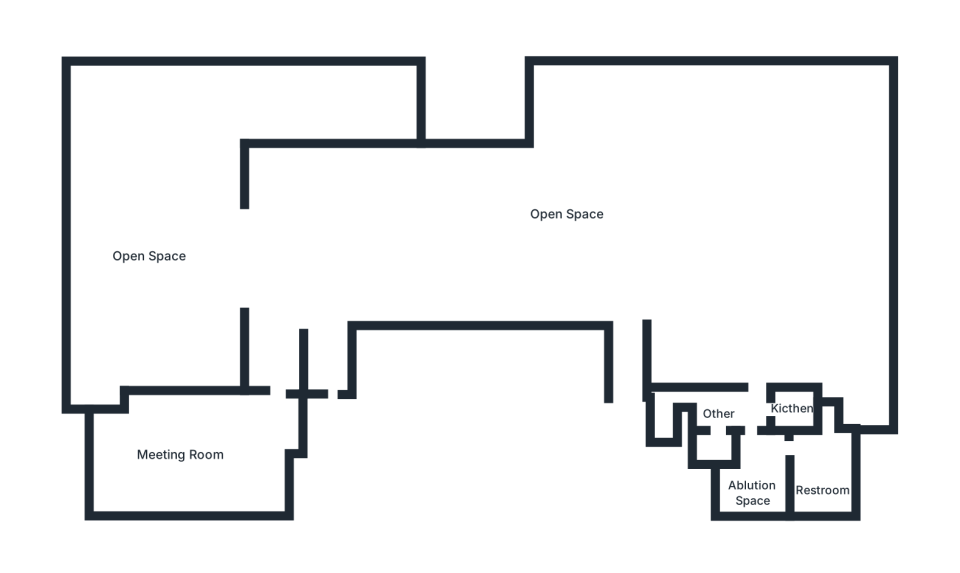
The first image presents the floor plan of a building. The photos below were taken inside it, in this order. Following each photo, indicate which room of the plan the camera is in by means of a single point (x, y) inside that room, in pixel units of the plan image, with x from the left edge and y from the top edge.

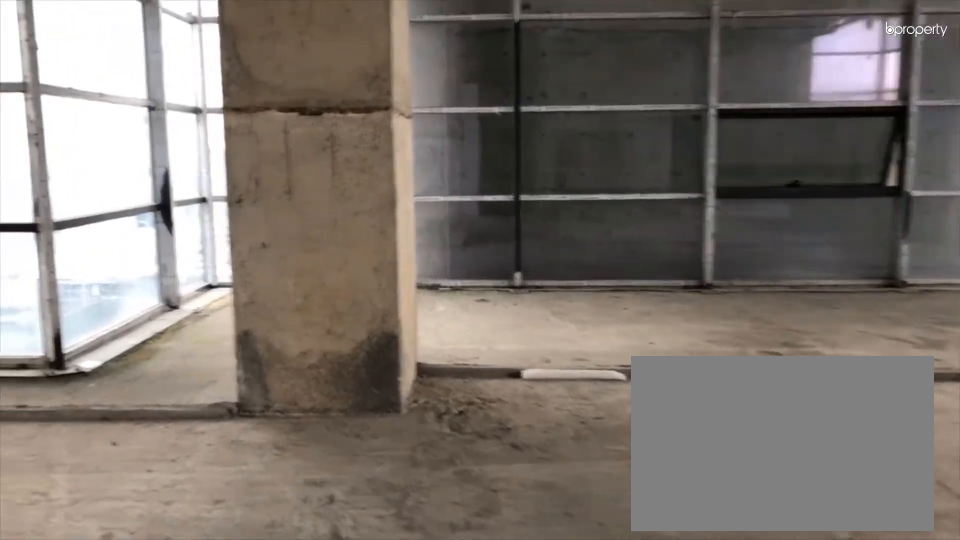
(624, 270)
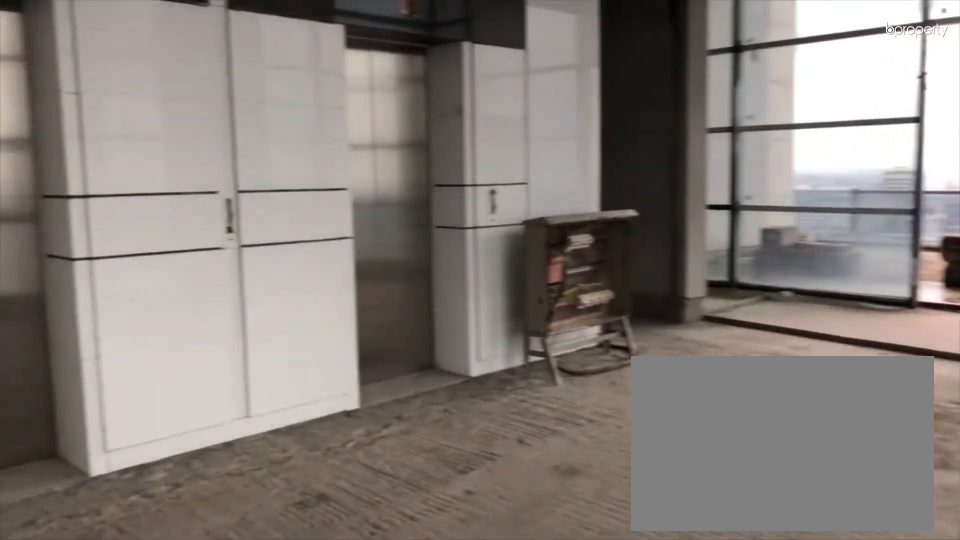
(370, 245)
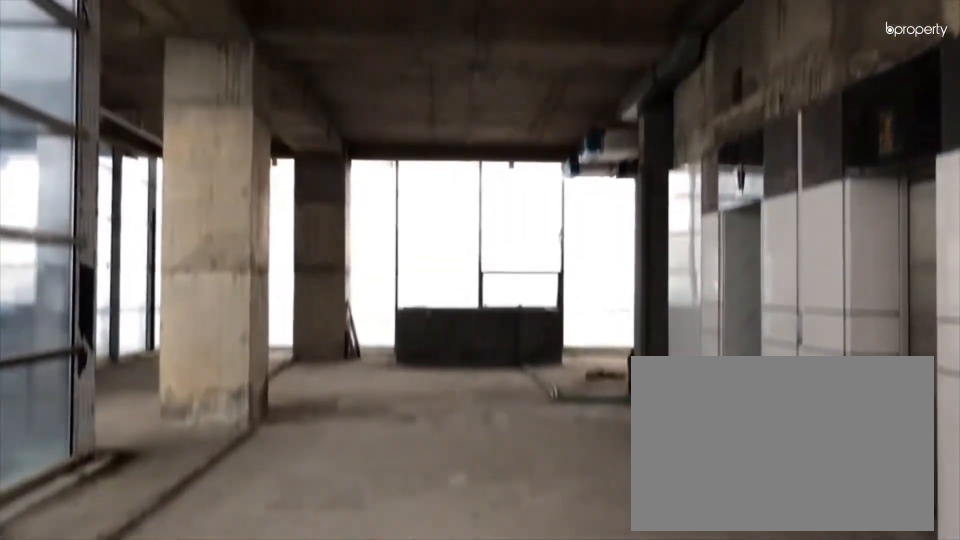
(313, 247)
